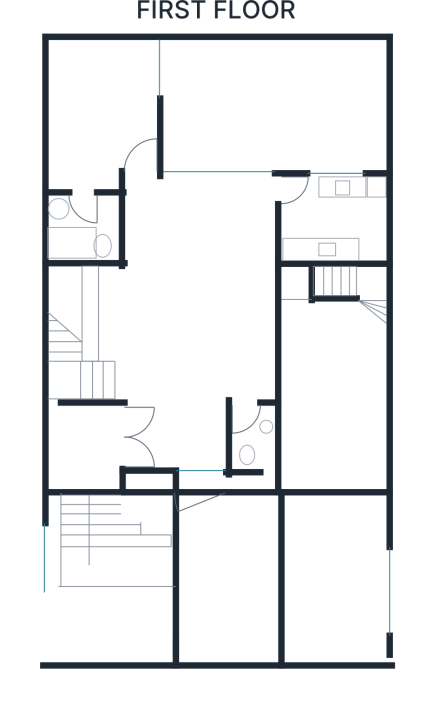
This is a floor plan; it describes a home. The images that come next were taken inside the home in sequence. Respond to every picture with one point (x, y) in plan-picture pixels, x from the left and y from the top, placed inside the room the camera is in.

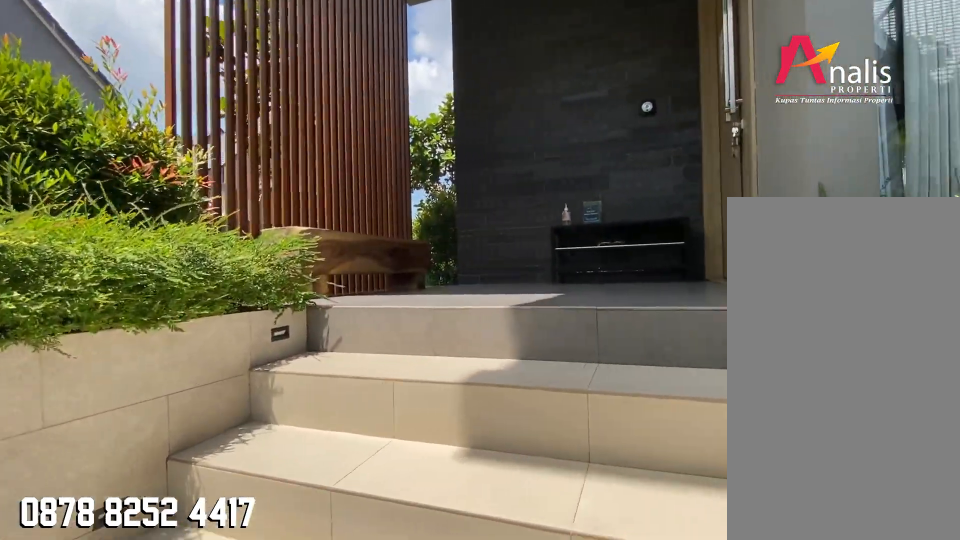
(106, 541)
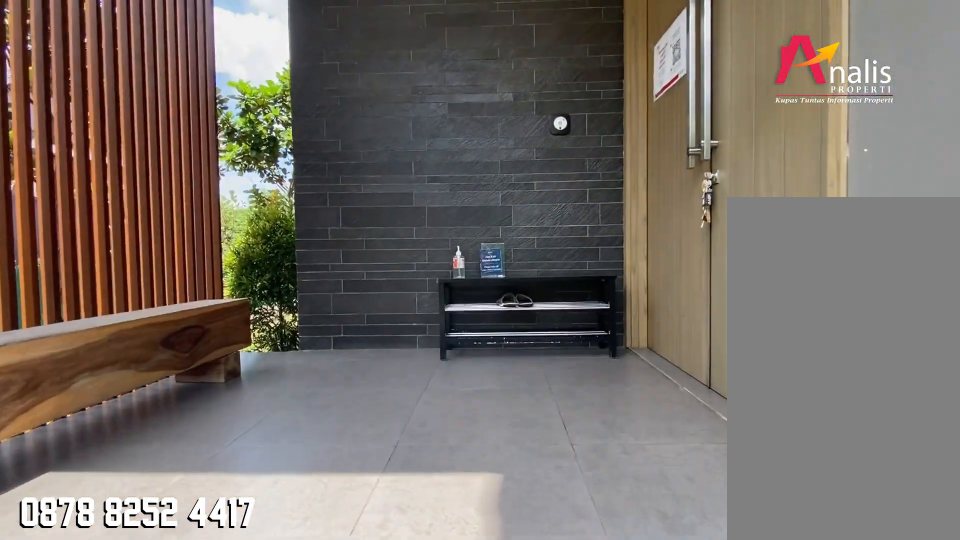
(106, 541)
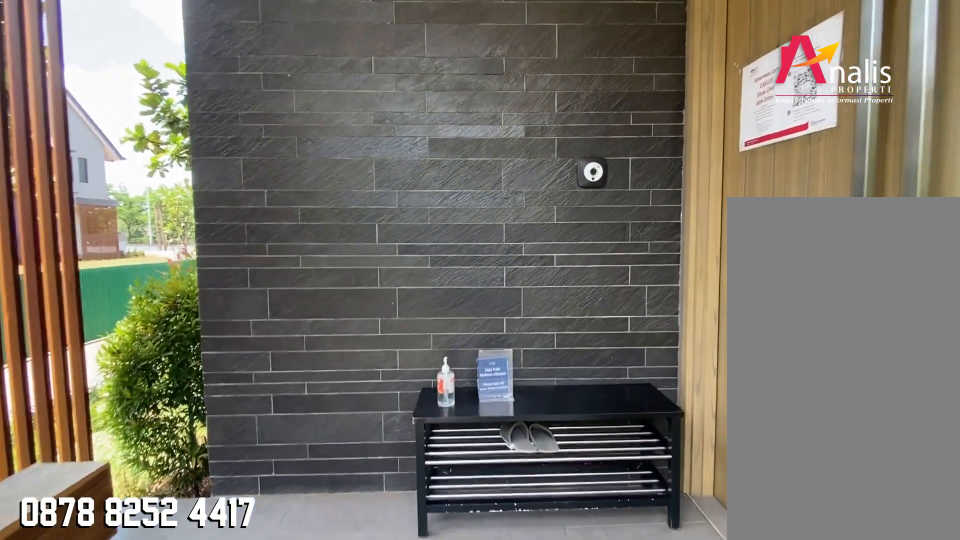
(83, 449)
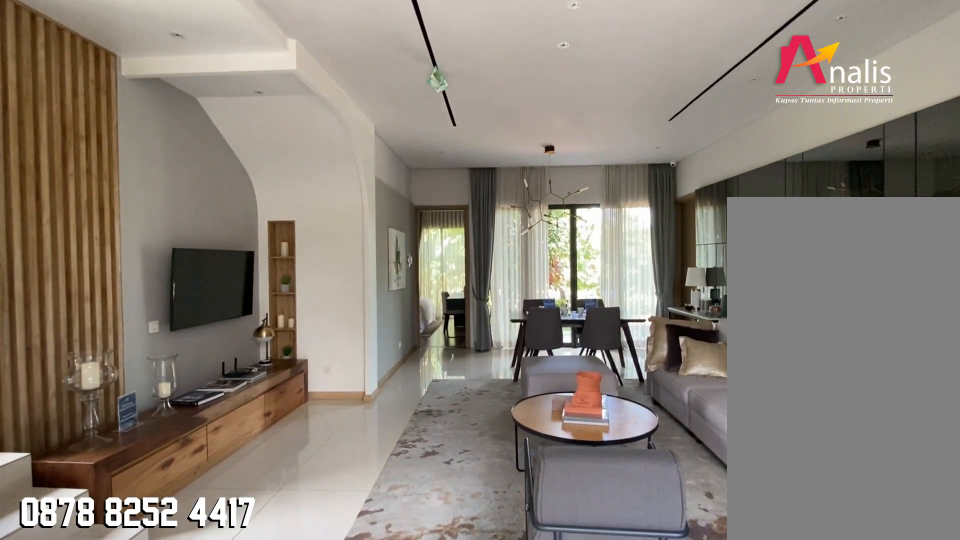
(180, 321)
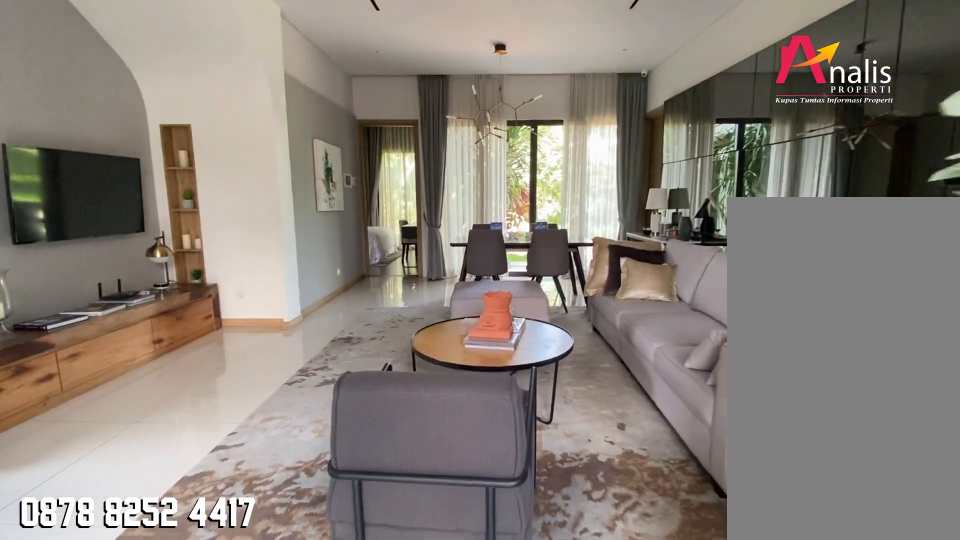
(180, 327)
